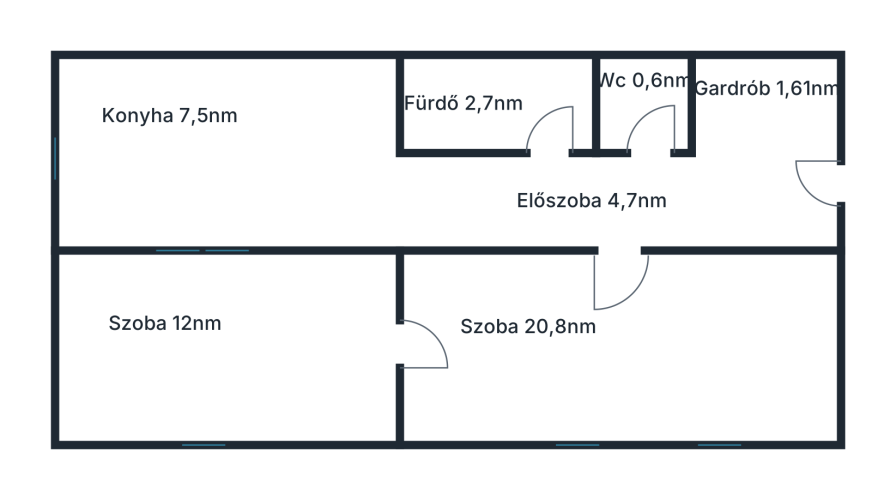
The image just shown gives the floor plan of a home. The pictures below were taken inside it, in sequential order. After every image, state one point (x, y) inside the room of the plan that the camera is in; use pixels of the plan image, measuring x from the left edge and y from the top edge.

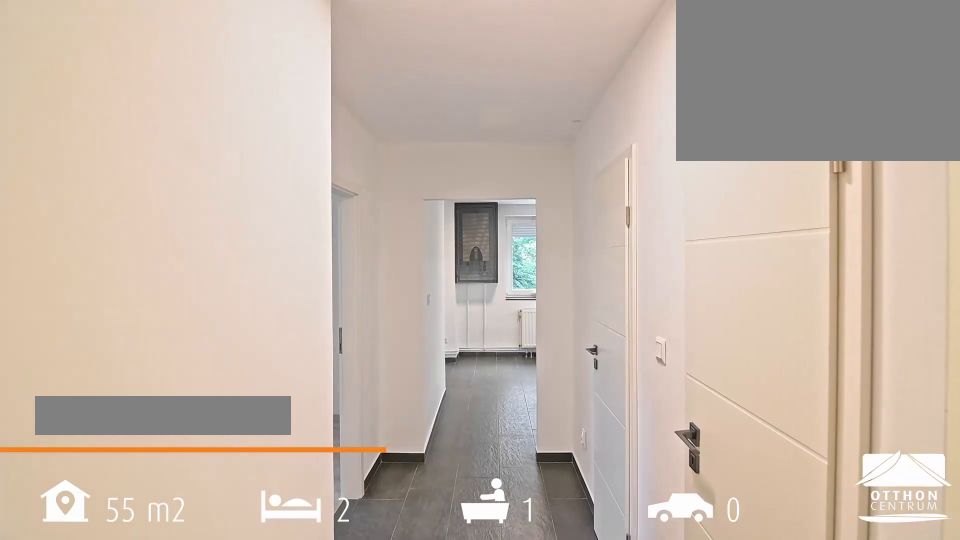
(767, 153)
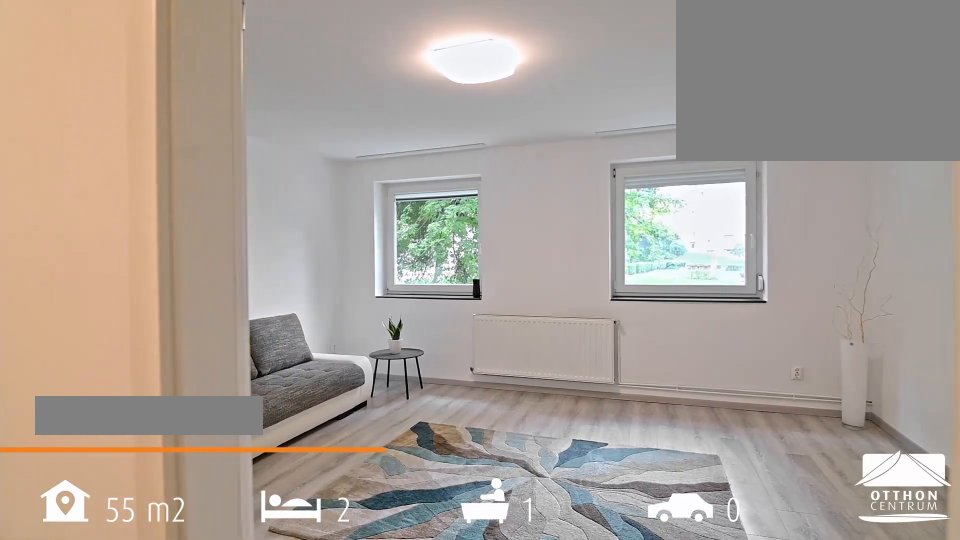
(618, 349)
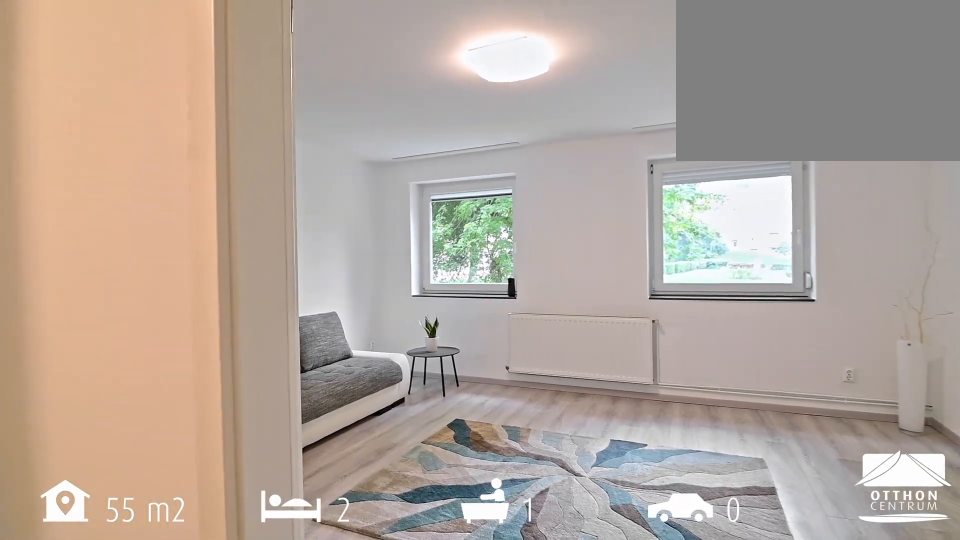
(618, 349)
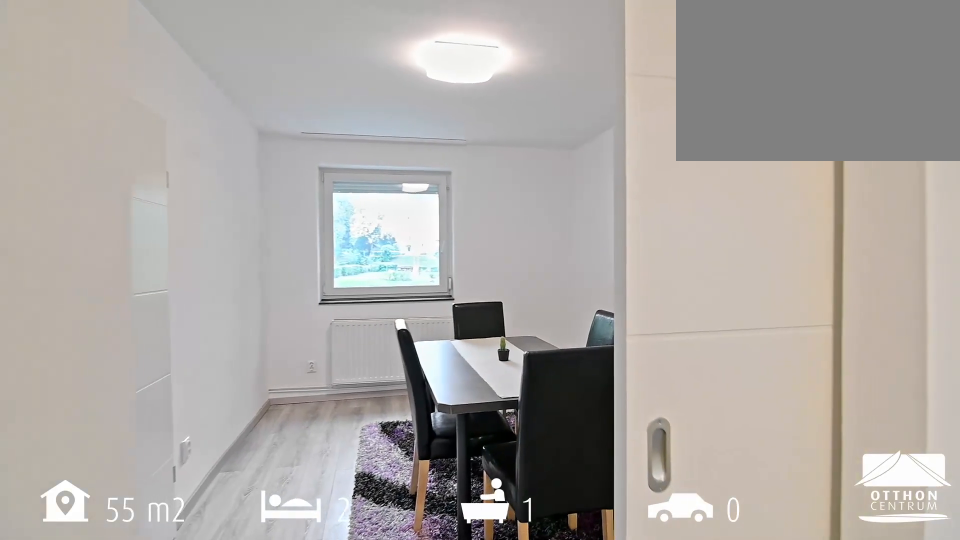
(224, 349)
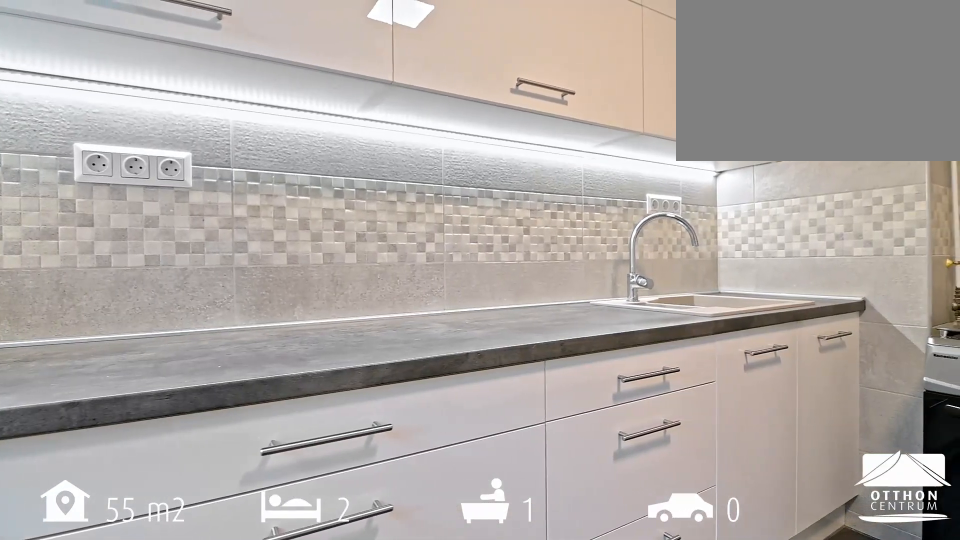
(224, 159)
